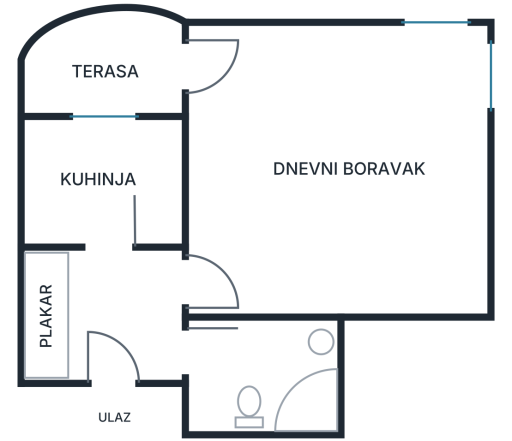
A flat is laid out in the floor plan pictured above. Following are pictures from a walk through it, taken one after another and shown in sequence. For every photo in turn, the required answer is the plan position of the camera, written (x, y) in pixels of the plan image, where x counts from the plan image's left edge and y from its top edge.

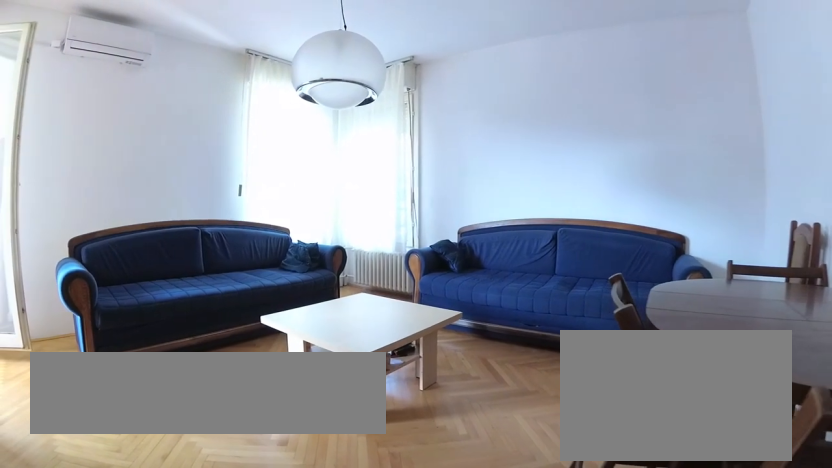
(240, 277)
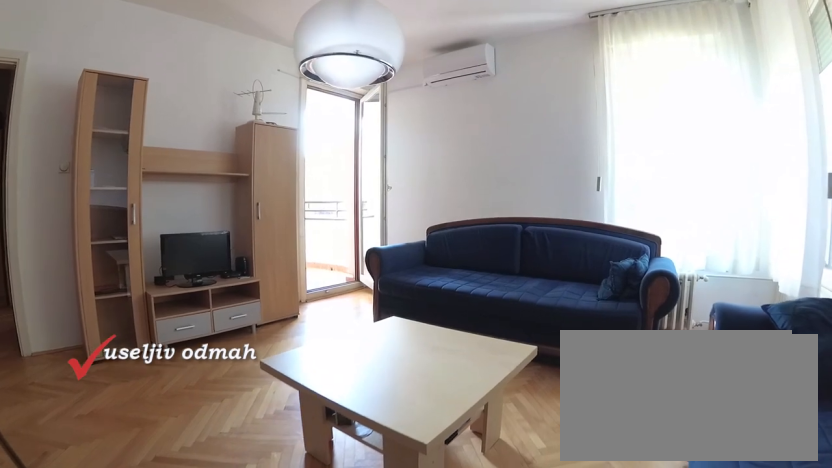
(424, 268)
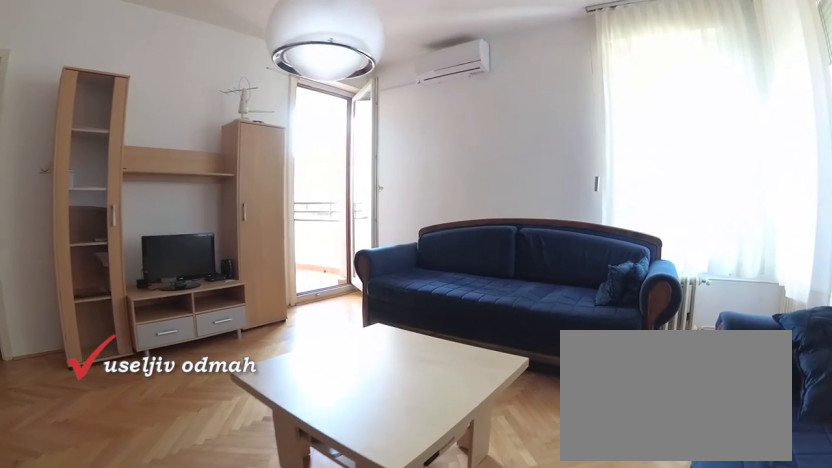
(421, 259)
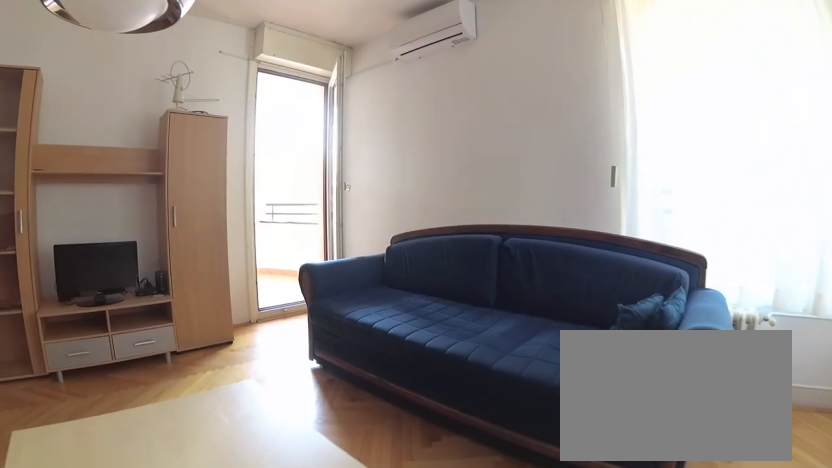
(414, 204)
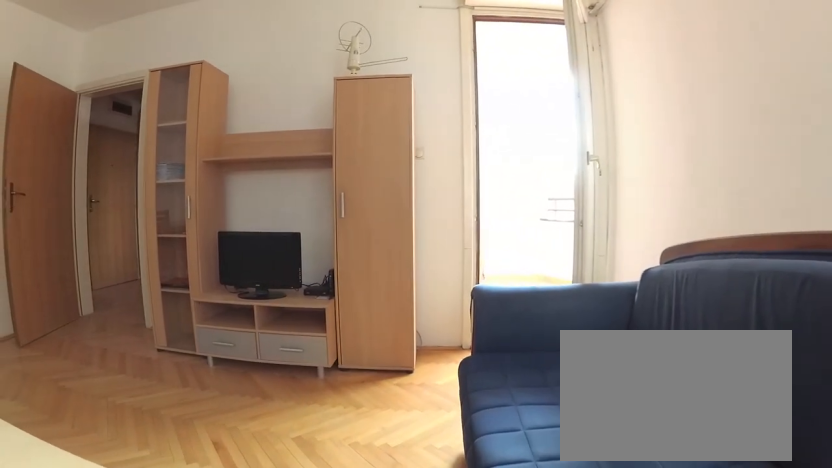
(414, 106)
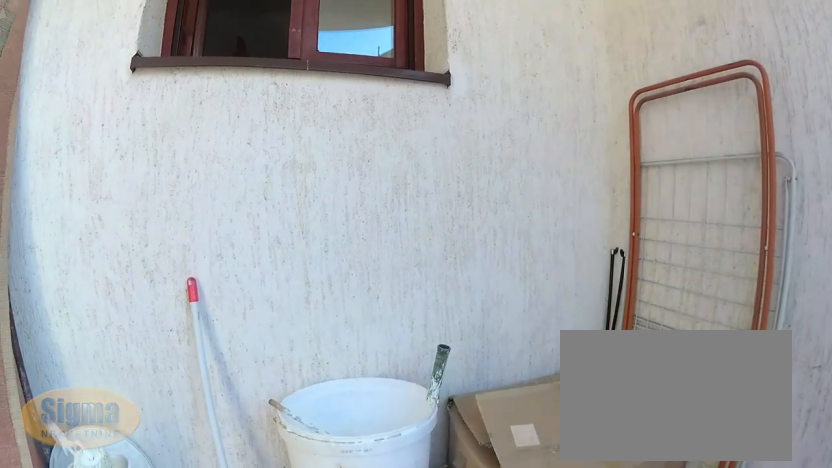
(132, 58)
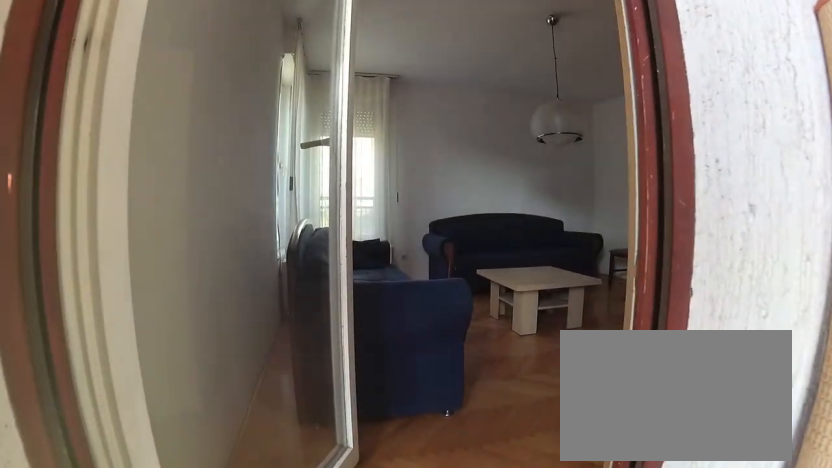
(144, 79)
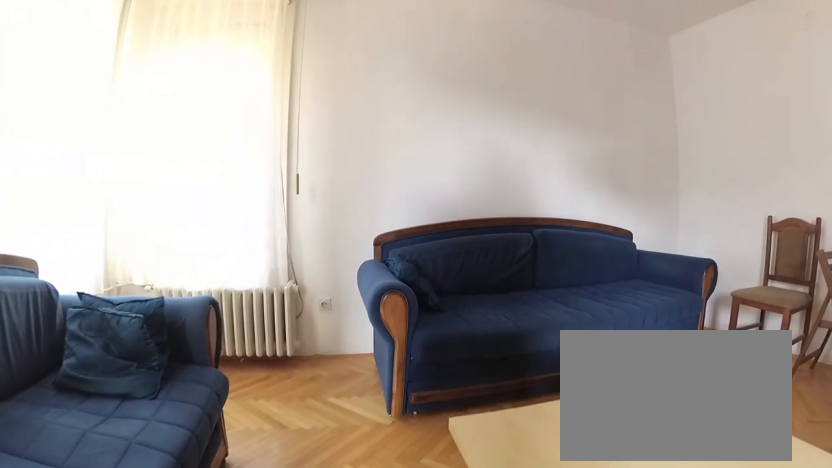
(288, 130)
